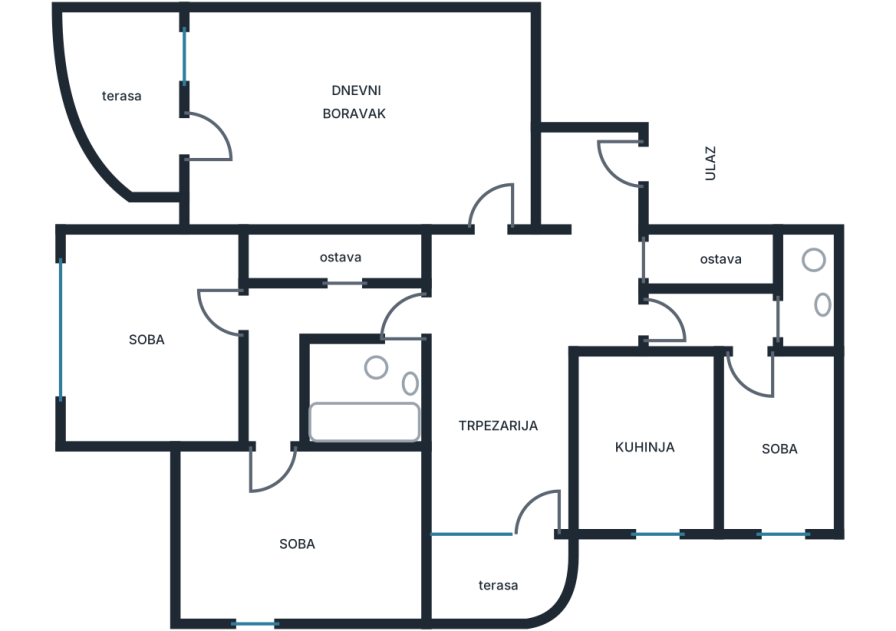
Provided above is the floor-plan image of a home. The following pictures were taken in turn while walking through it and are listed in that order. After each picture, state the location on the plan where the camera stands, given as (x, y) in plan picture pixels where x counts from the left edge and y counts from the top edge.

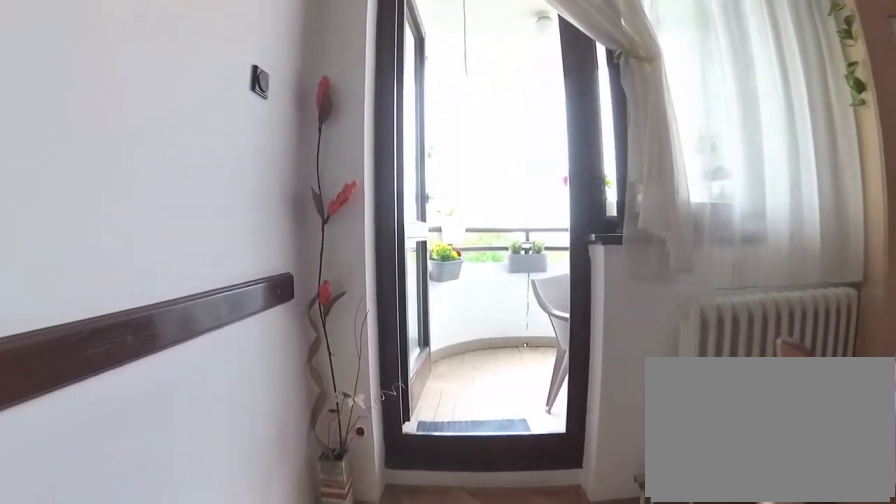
(520, 422)
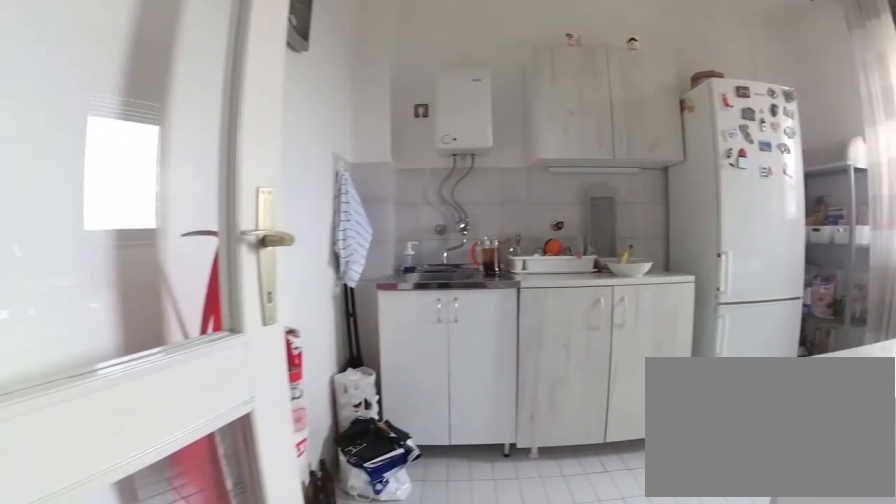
(543, 401)
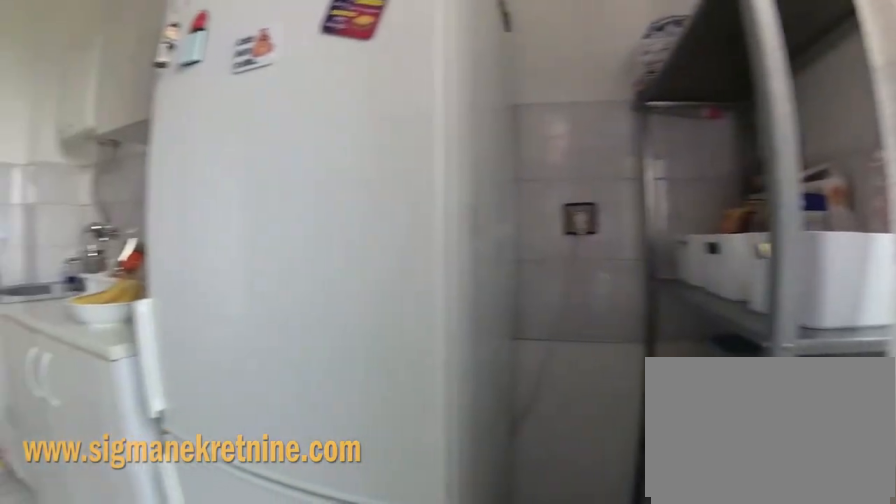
(628, 496)
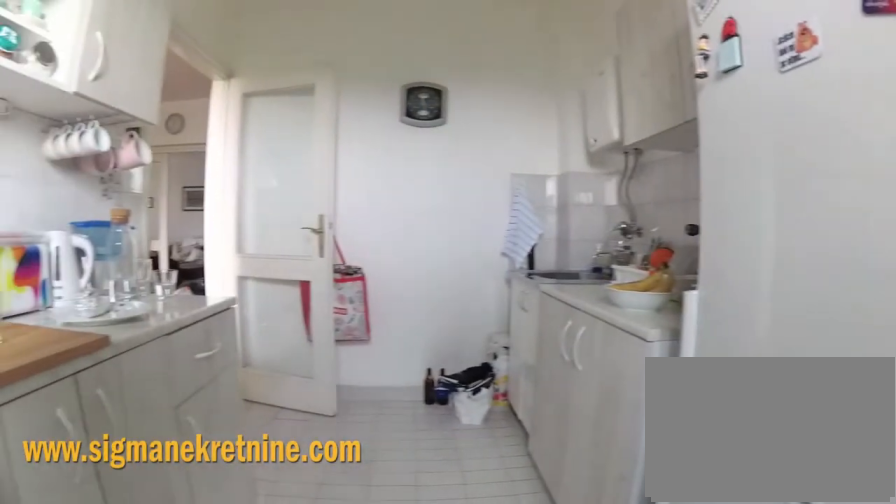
(628, 523)
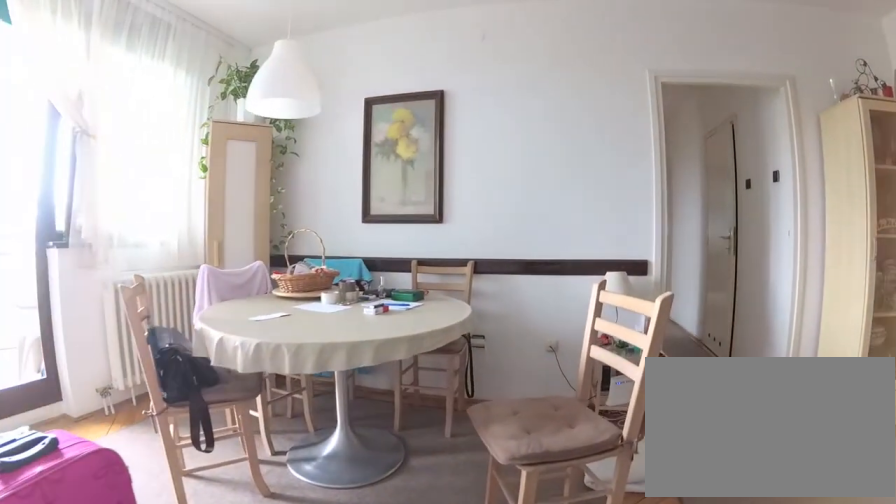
(602, 393)
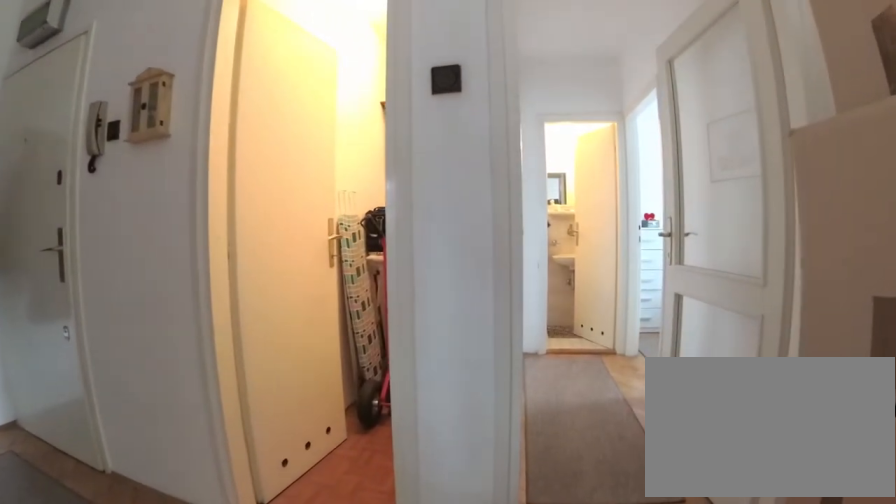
(542, 323)
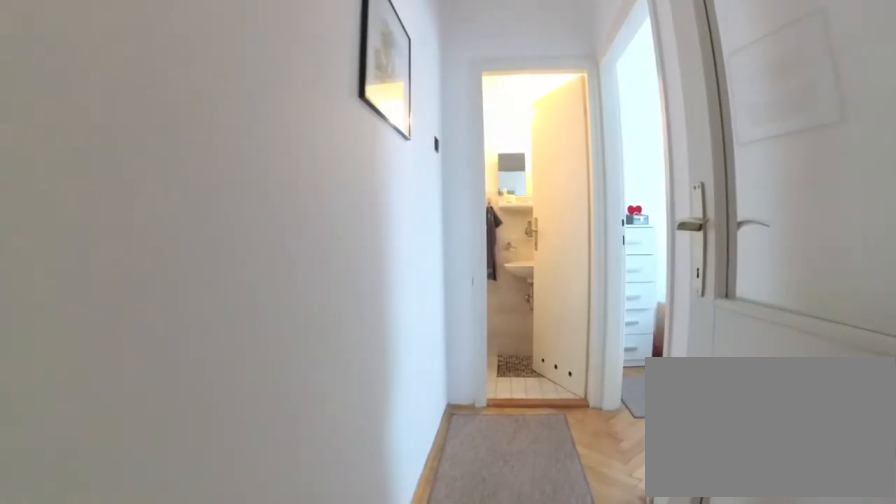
(608, 322)
